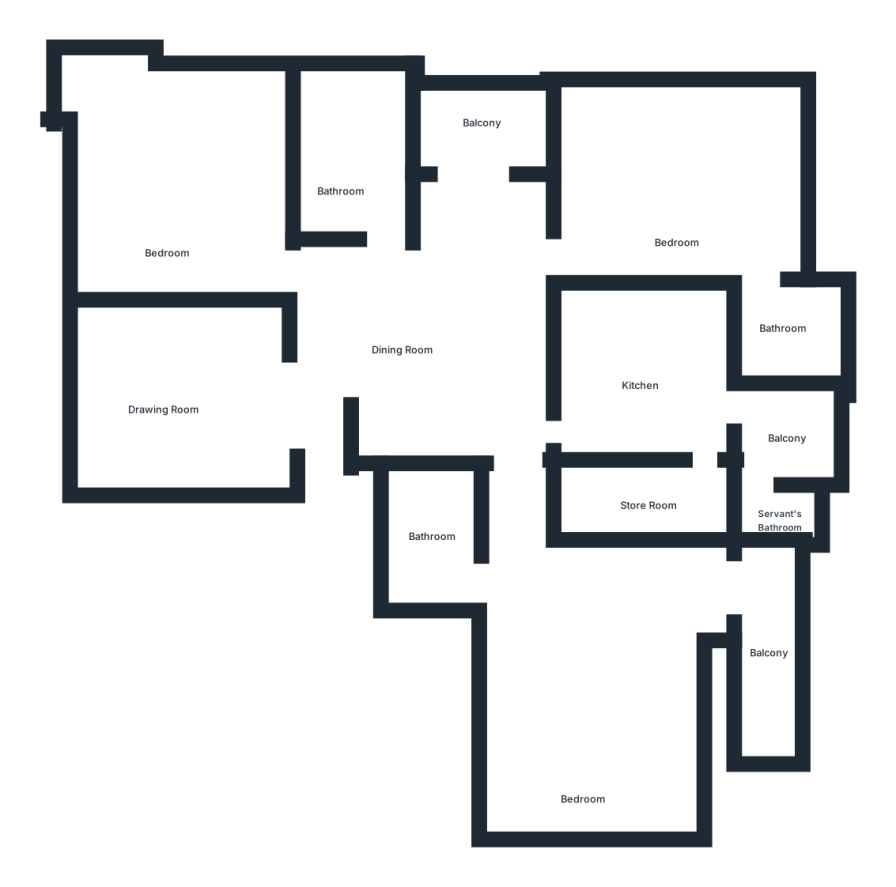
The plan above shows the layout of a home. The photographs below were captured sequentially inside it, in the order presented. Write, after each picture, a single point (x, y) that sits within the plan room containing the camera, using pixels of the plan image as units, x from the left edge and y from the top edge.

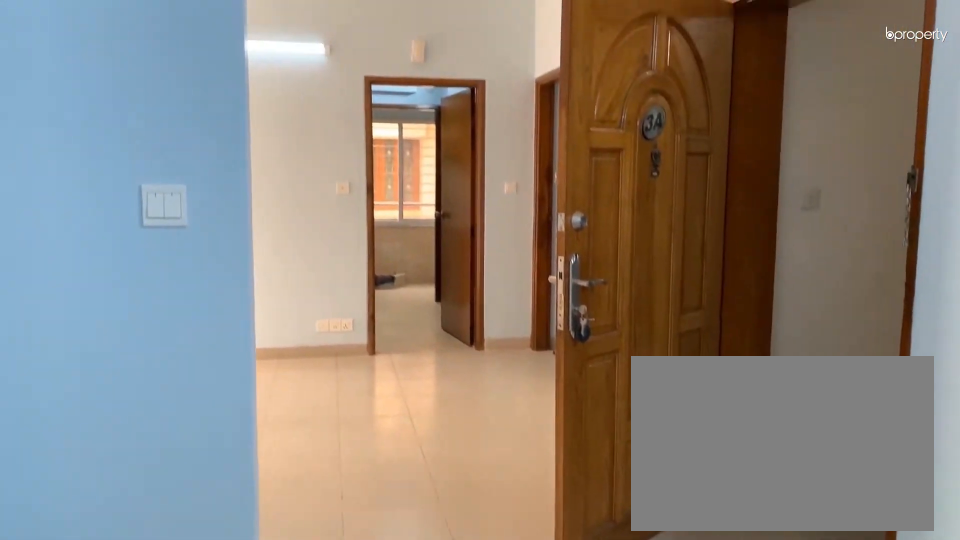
(161, 387)
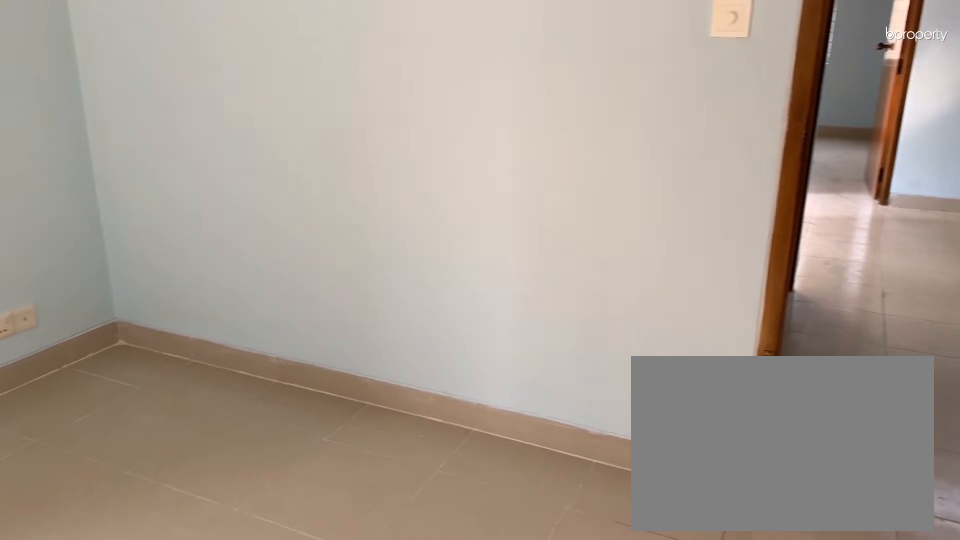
(168, 205)
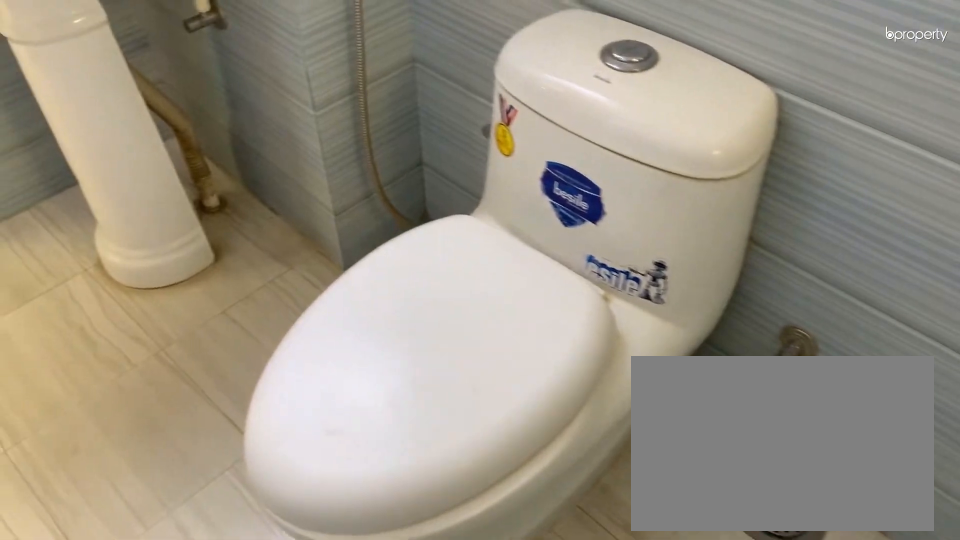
(343, 173)
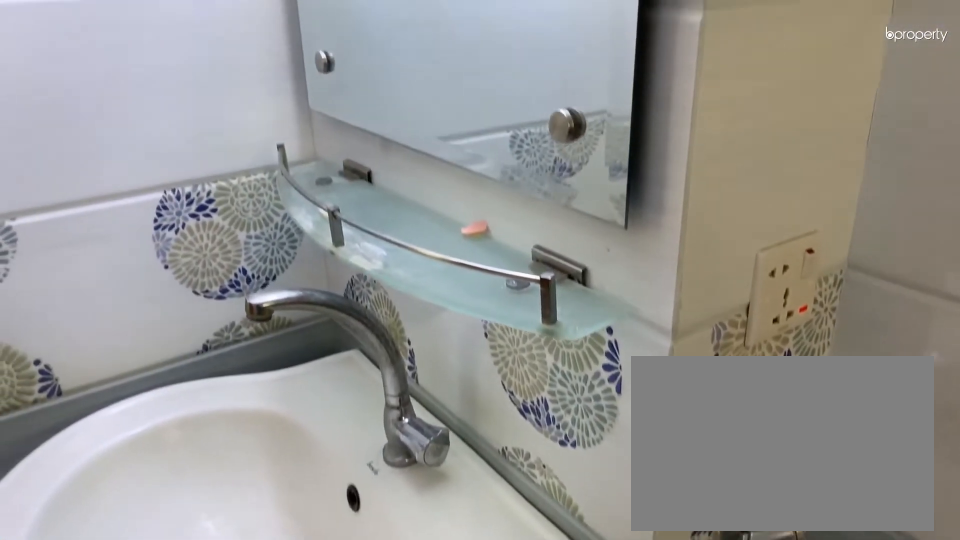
(343, 173)
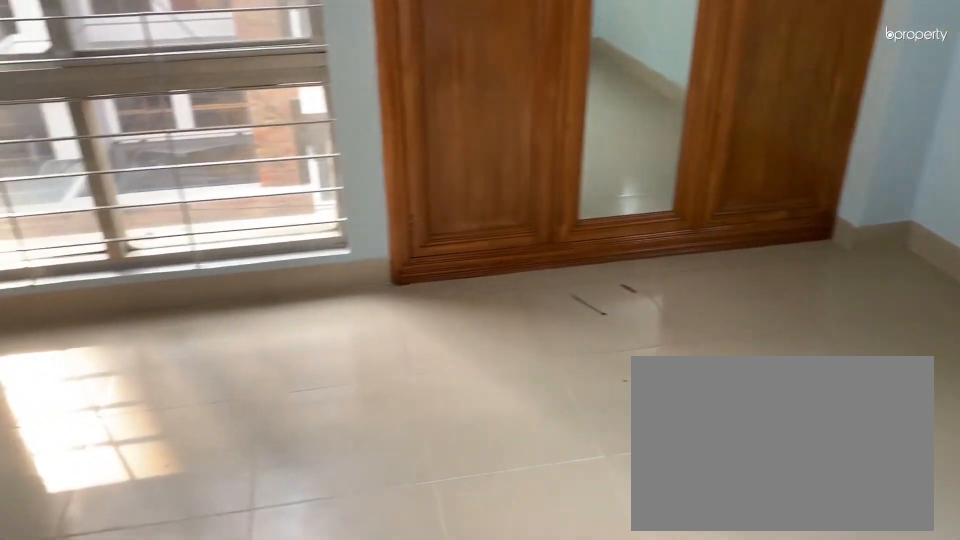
(682, 192)
